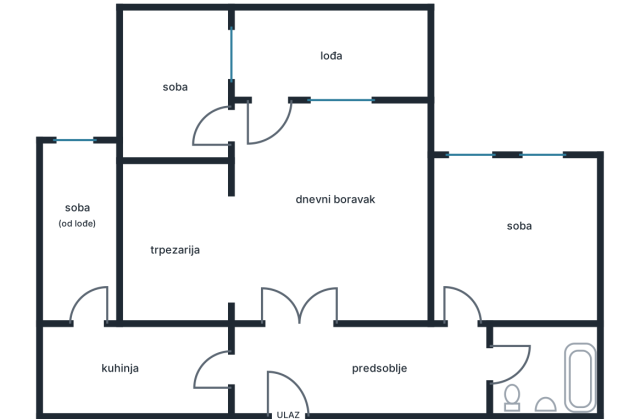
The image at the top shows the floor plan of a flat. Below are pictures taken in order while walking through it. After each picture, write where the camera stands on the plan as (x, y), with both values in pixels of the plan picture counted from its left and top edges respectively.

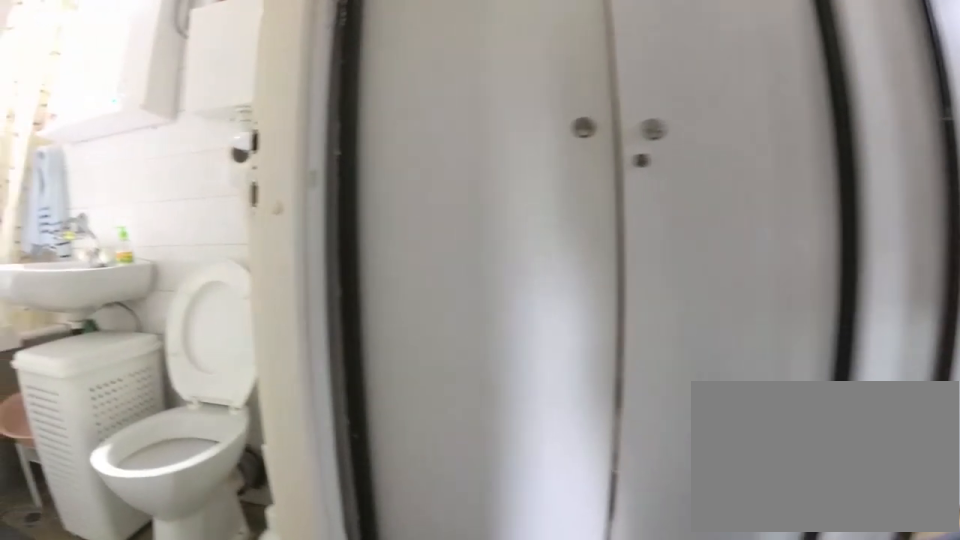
(463, 338)
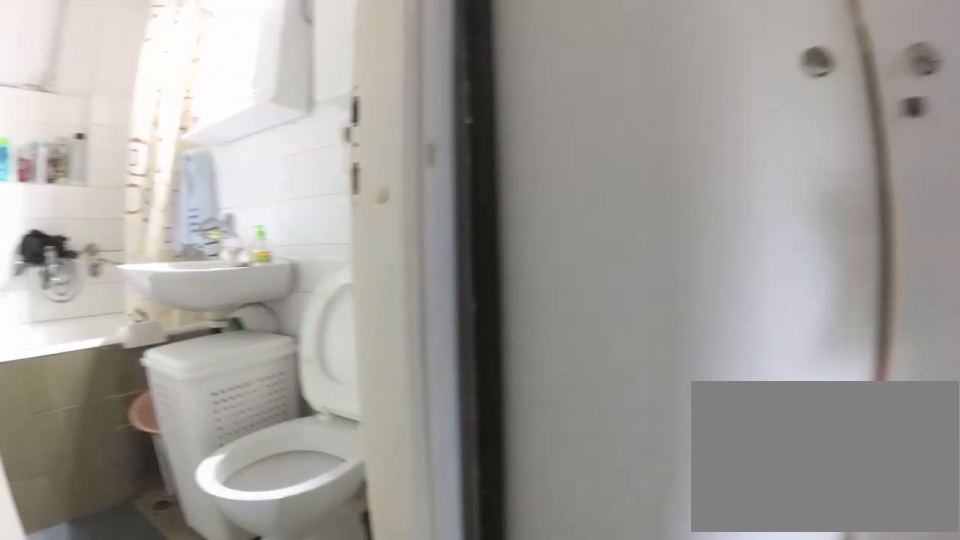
(458, 345)
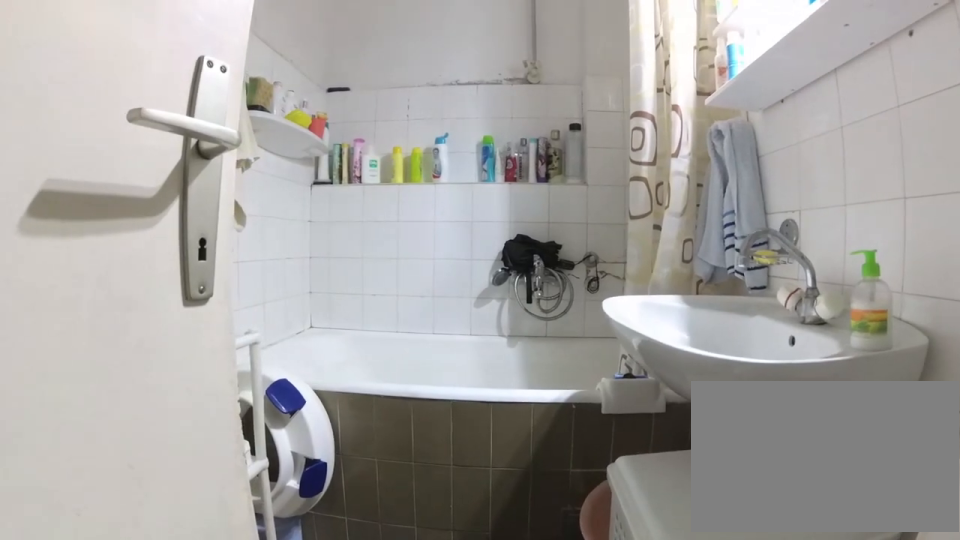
(494, 367)
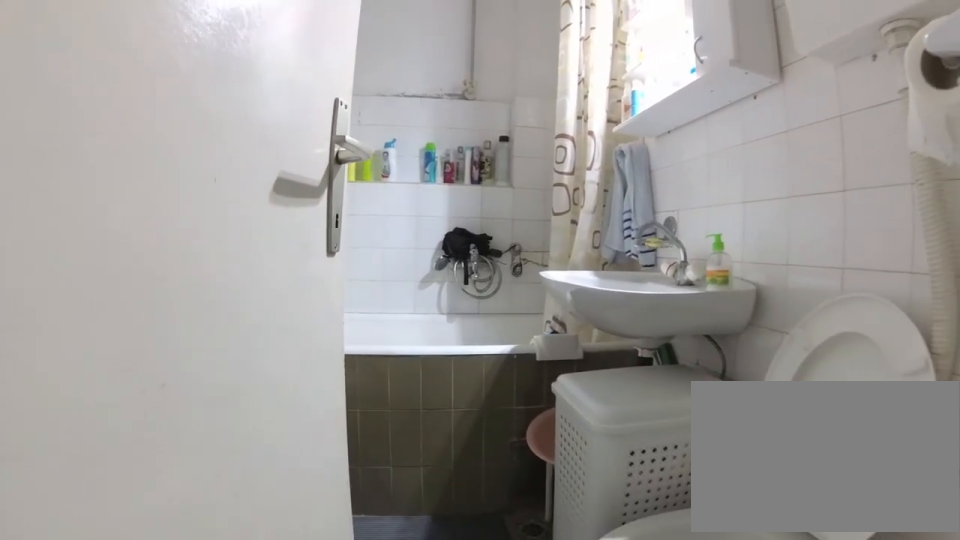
(471, 362)
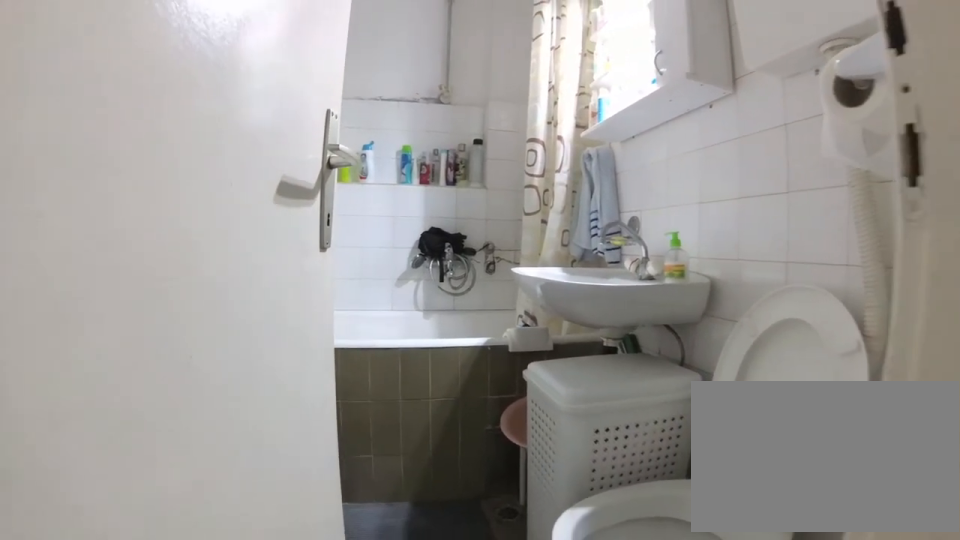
(468, 361)
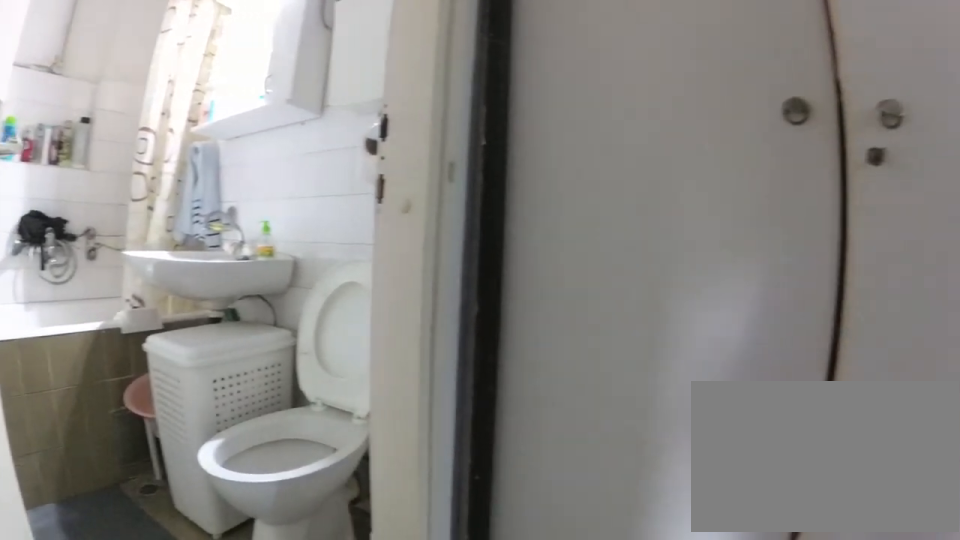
(469, 350)
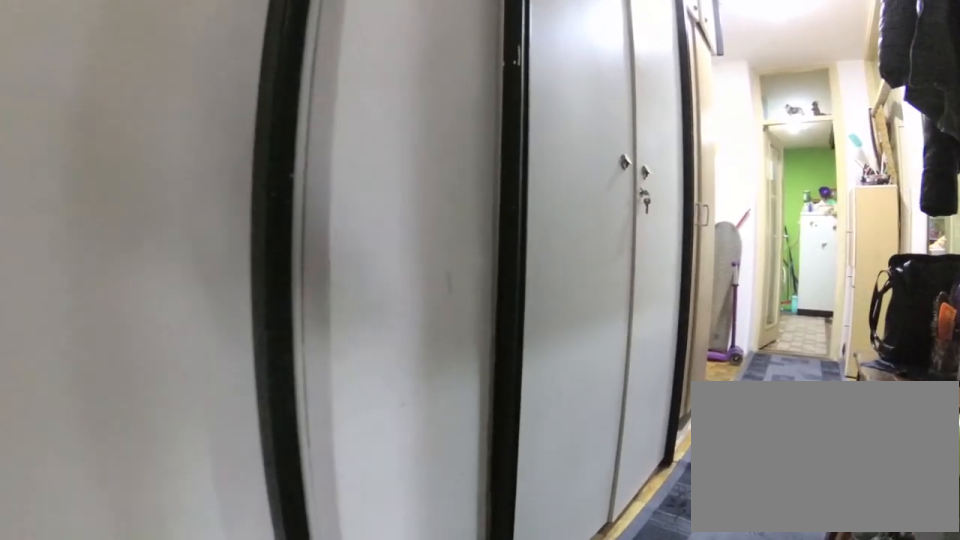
(490, 361)
